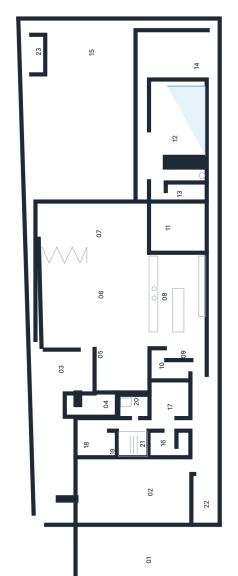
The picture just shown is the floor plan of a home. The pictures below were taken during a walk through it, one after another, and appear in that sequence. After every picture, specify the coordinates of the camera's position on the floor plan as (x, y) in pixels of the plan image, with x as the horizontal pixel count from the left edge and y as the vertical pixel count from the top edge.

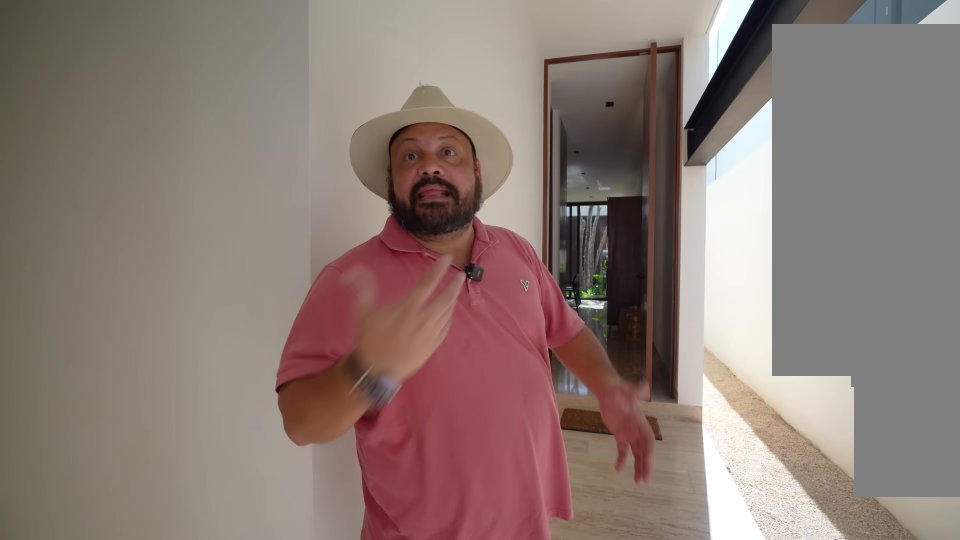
(197, 422)
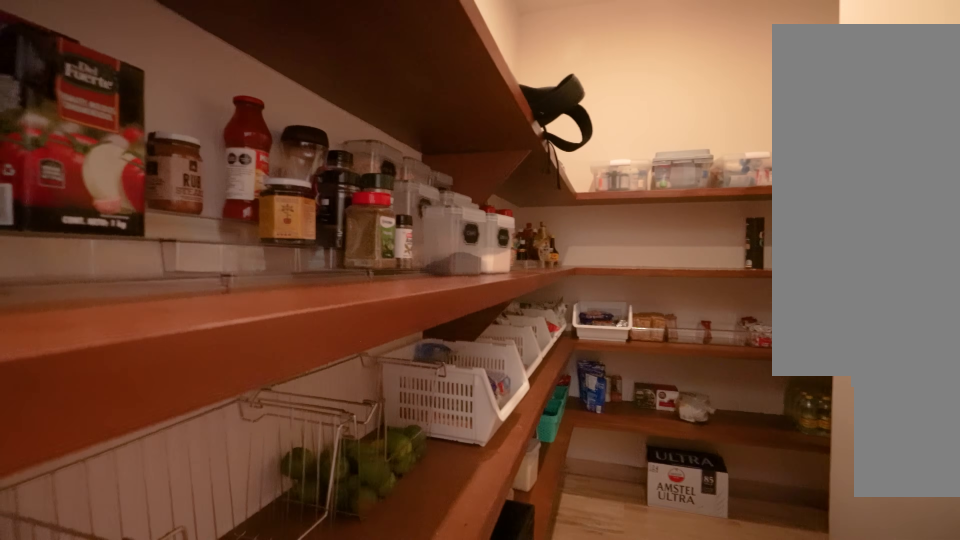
(183, 369)
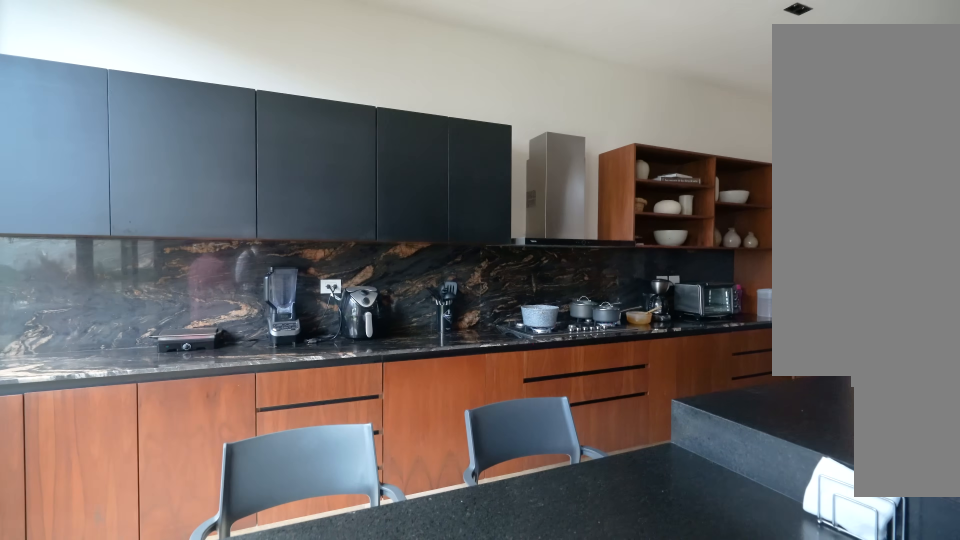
(161, 265)
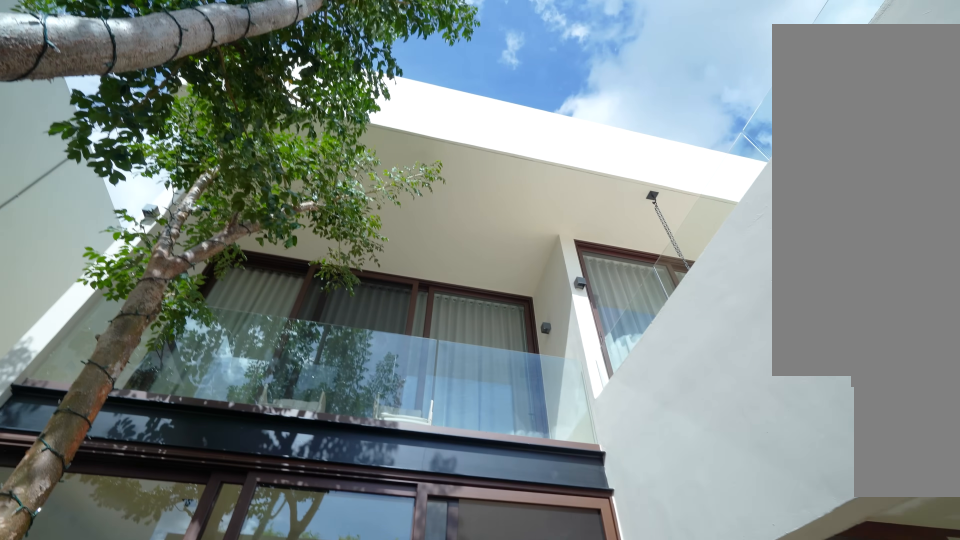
(161, 230)
